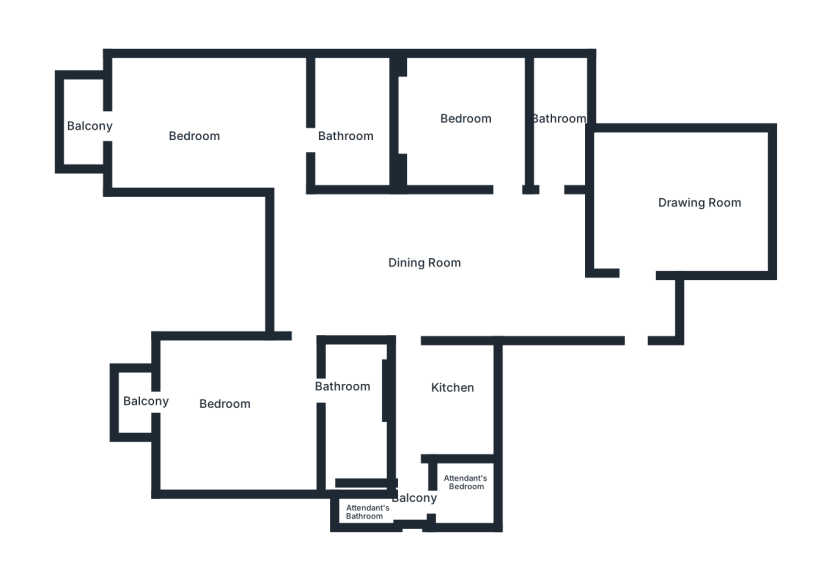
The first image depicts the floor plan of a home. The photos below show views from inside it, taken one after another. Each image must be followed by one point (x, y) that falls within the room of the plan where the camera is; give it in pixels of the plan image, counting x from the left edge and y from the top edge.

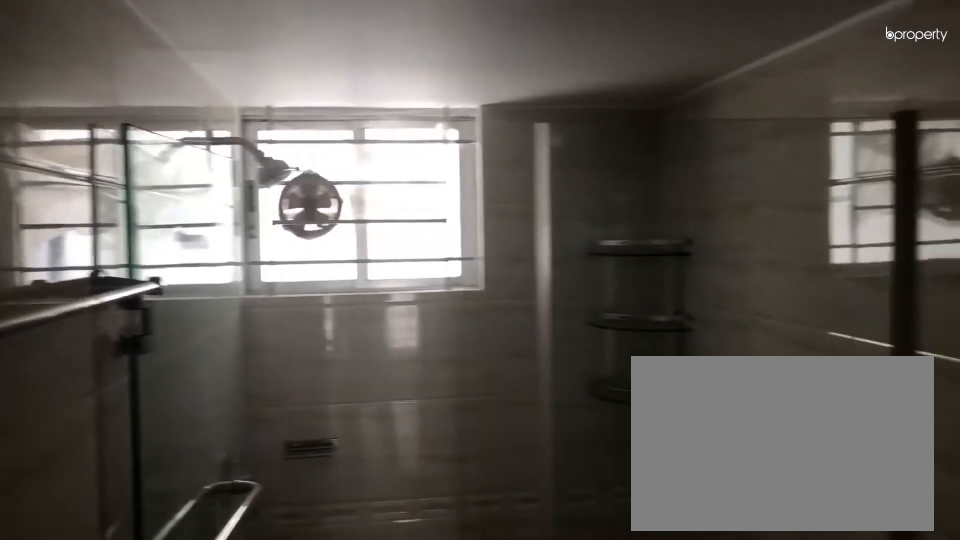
(560, 127)
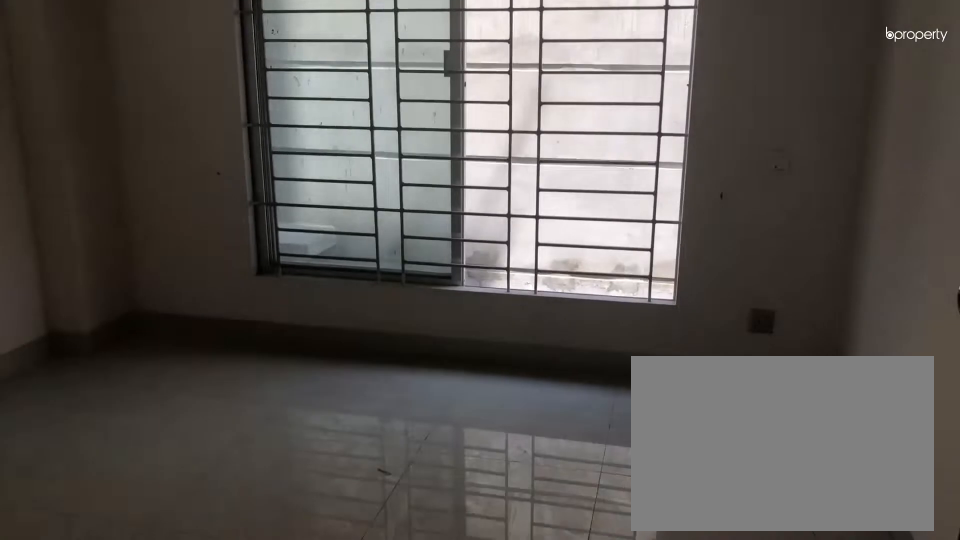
(468, 123)
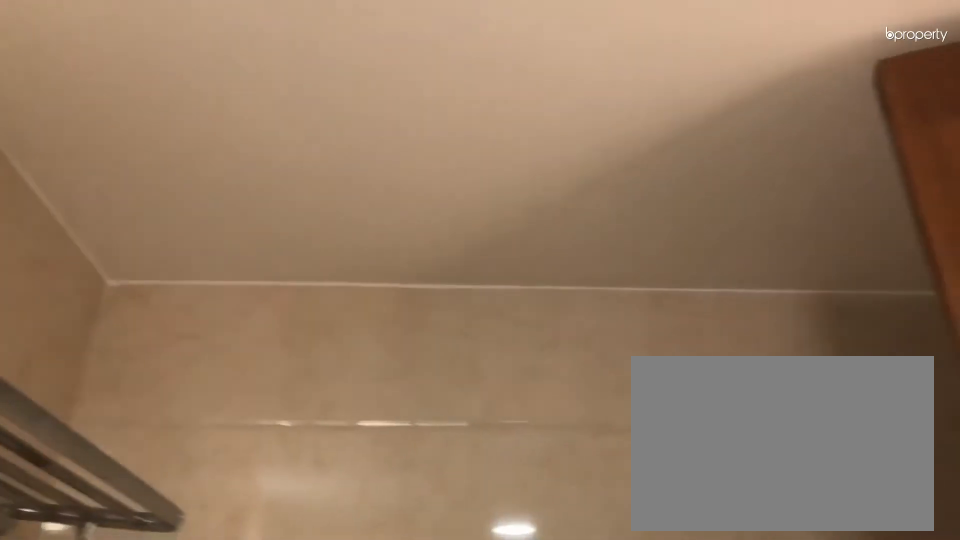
(354, 134)
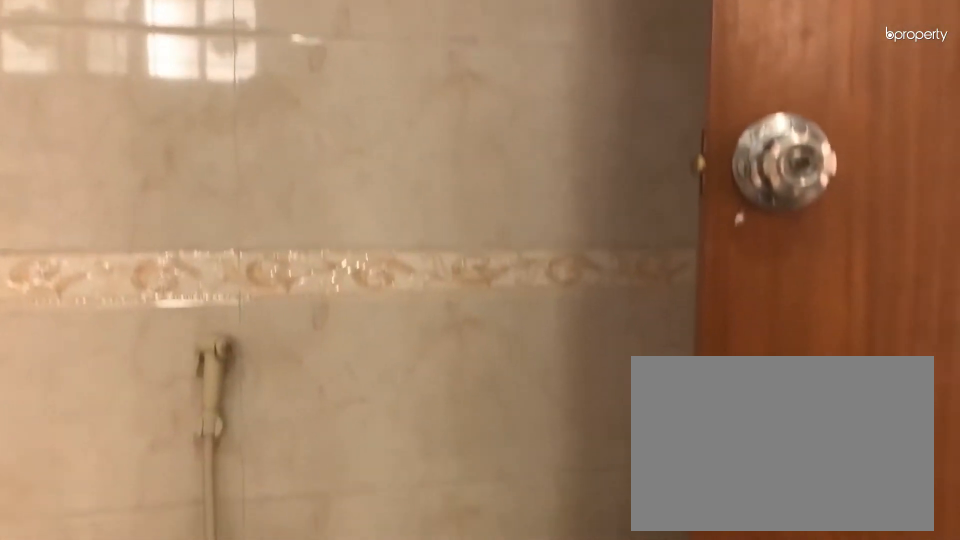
(348, 135)
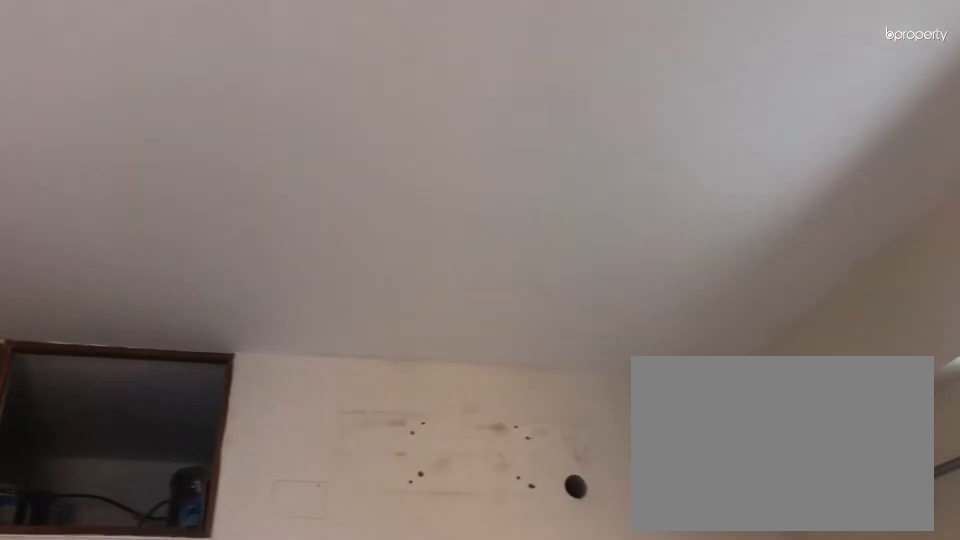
(227, 412)
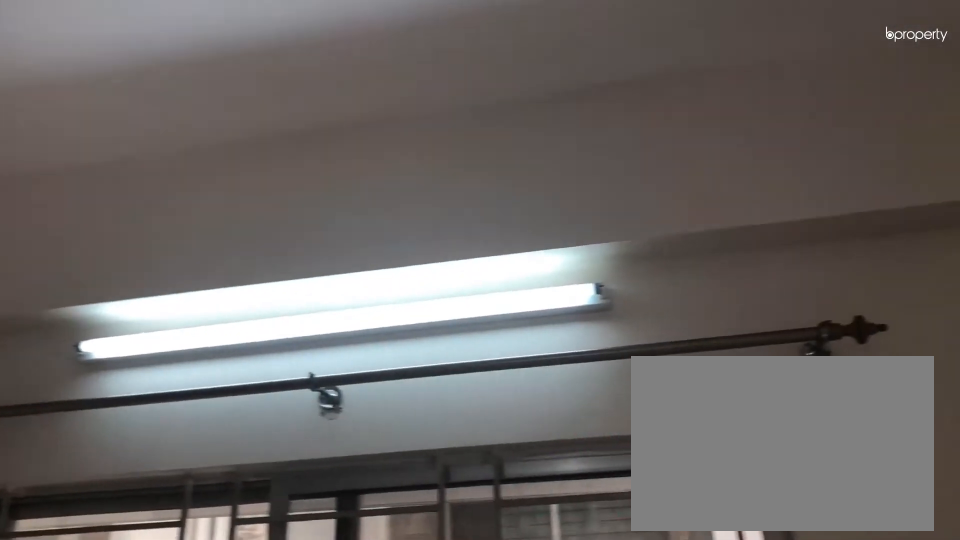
(227, 412)
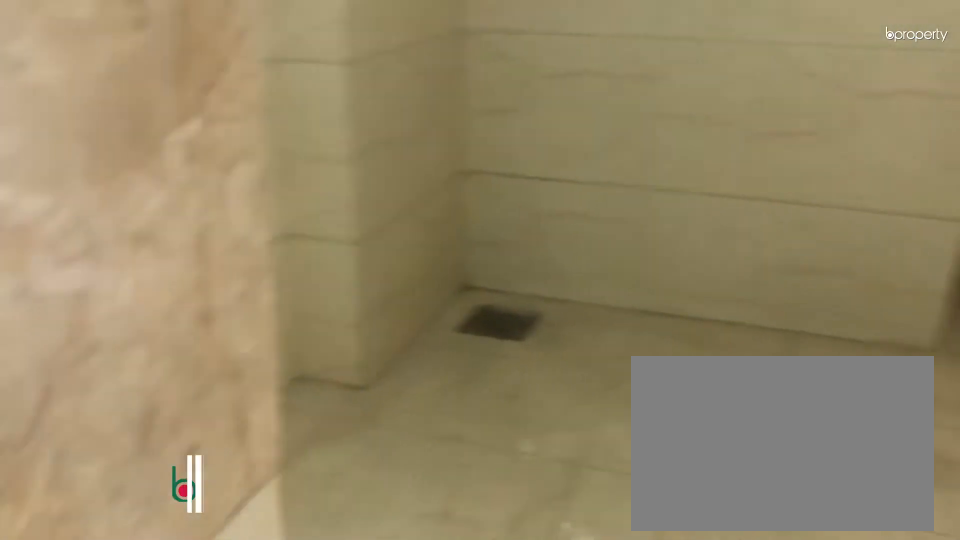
(358, 397)
